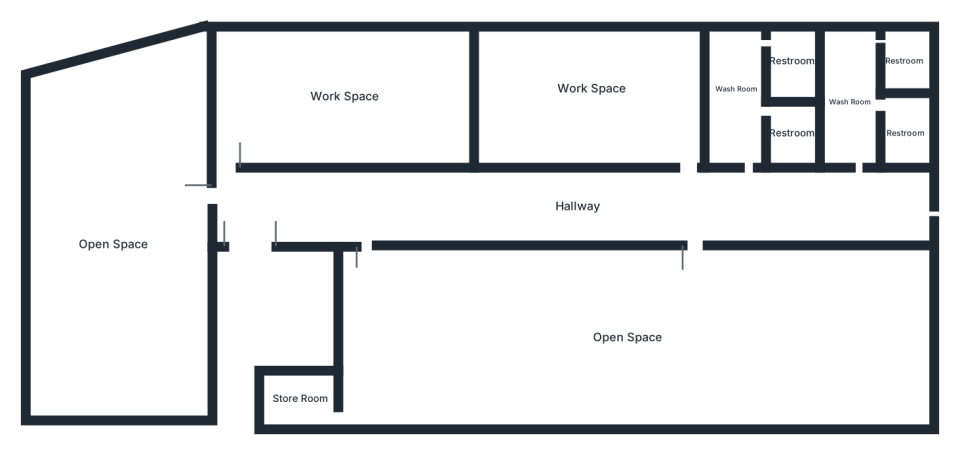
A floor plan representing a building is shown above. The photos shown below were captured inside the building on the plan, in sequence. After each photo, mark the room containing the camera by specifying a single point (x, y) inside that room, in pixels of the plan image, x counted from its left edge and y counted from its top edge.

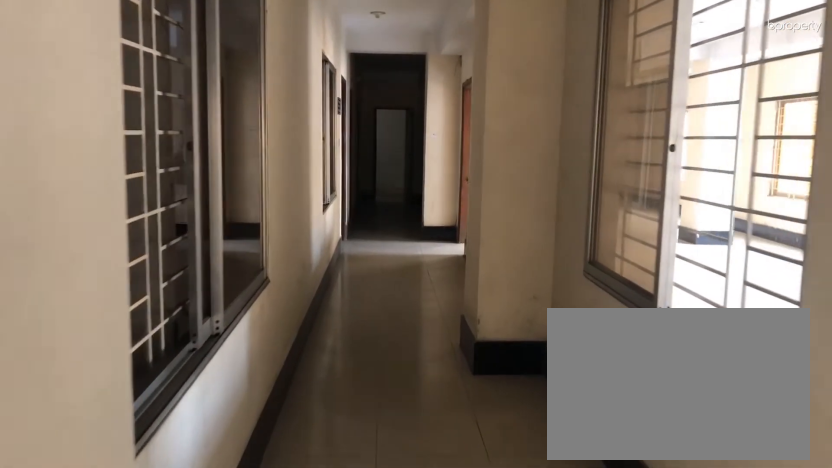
(580, 211)
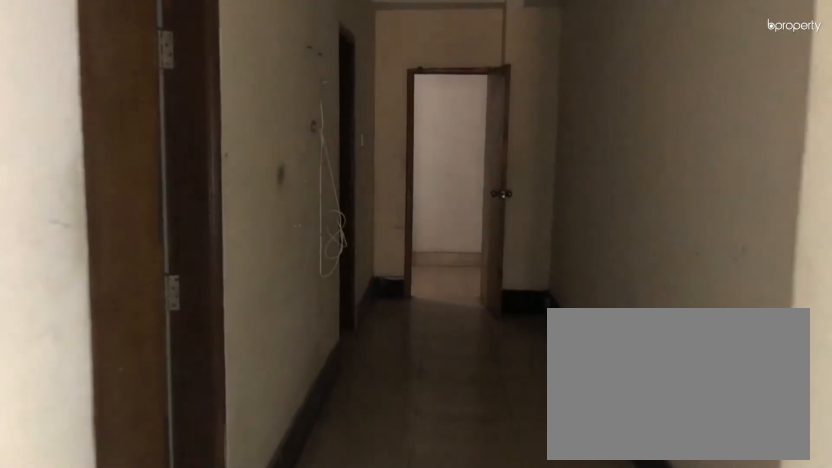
(580, 211)
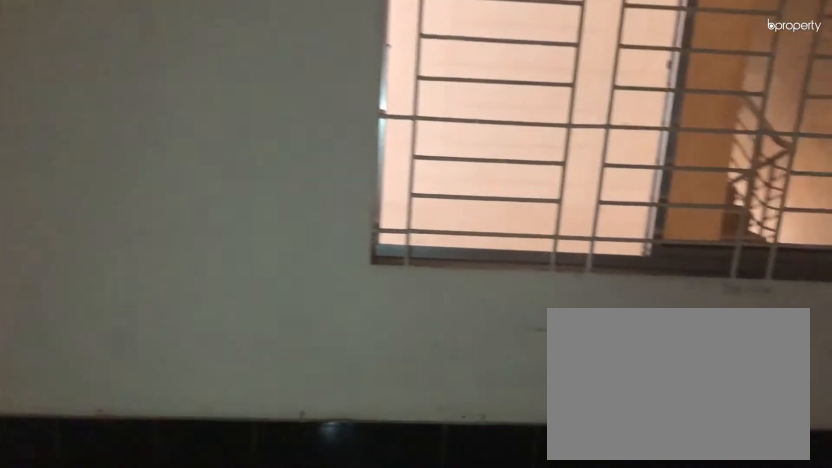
(336, 96)
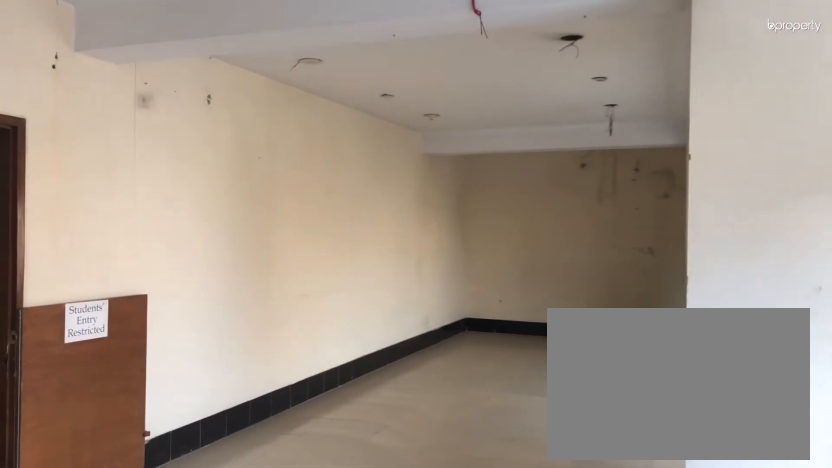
(626, 340)
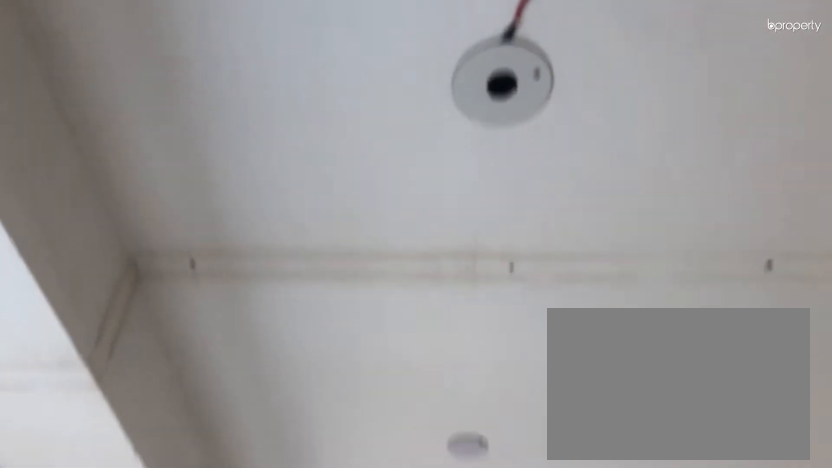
(626, 339)
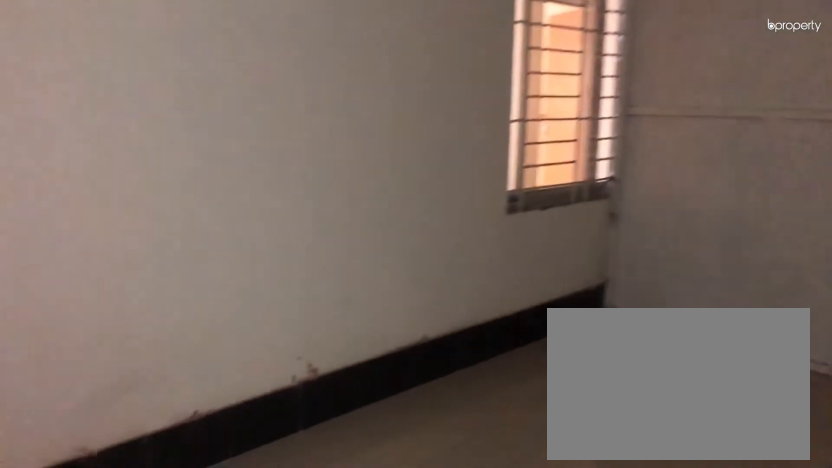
(587, 88)
